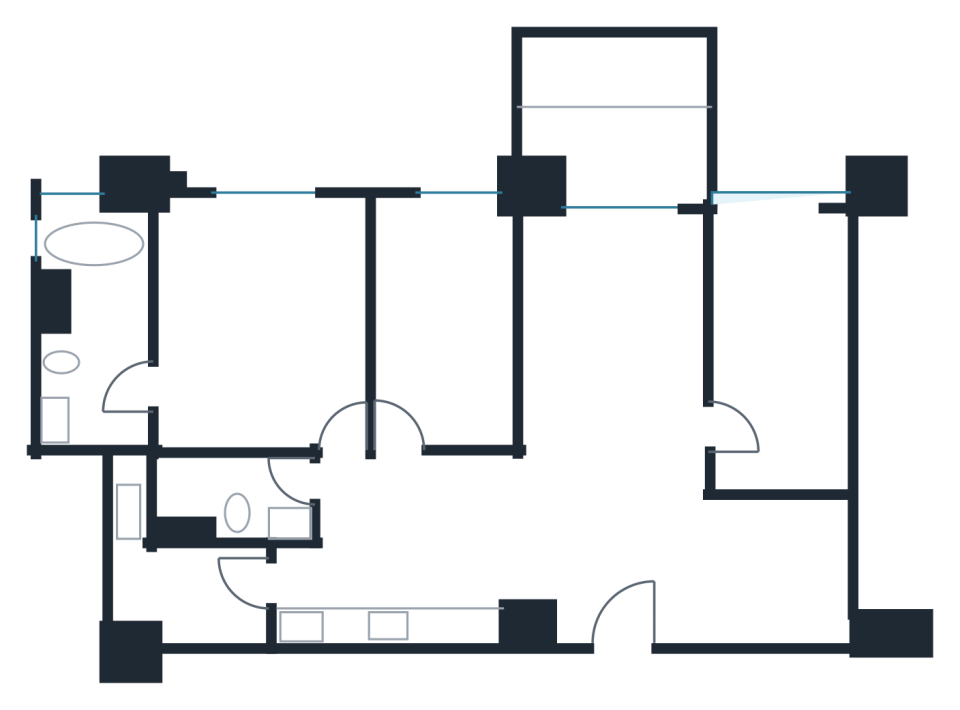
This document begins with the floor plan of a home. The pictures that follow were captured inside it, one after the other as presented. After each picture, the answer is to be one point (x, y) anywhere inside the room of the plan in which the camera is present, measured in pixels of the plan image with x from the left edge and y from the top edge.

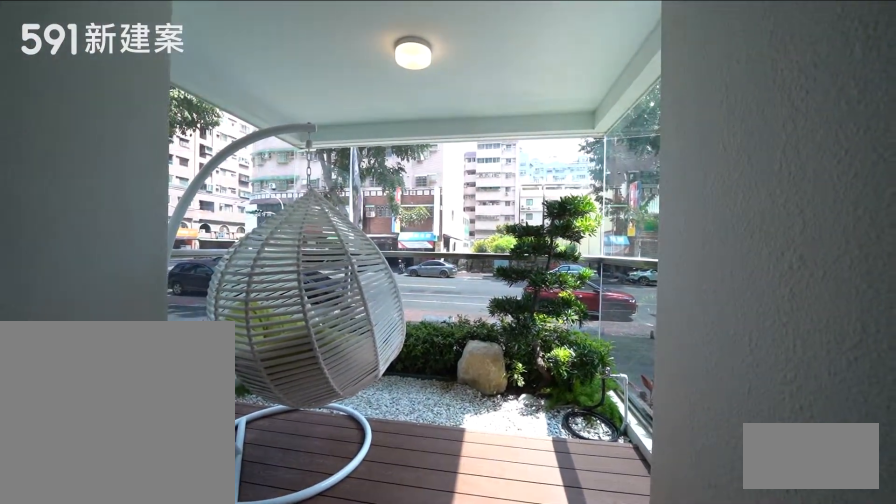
(617, 111)
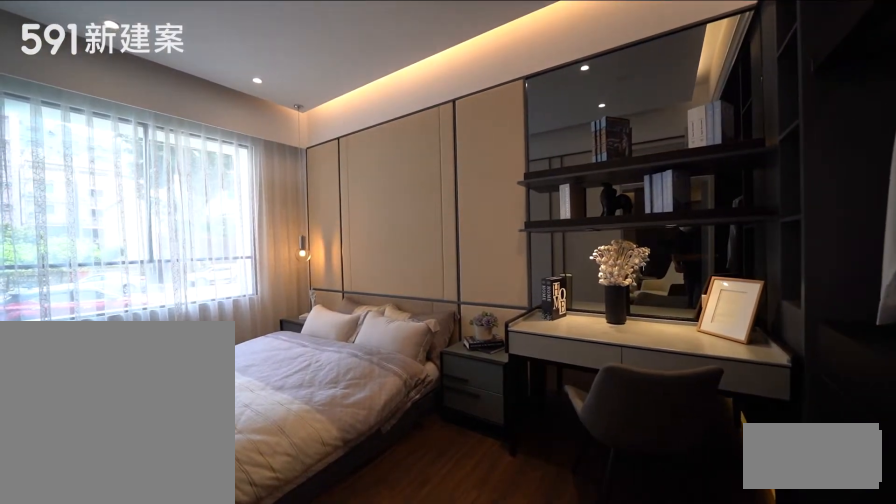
(785, 342)
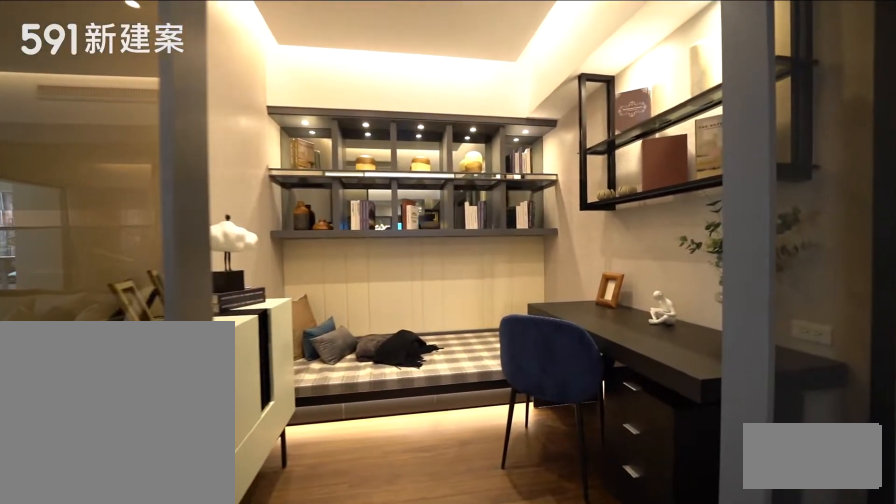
(784, 568)
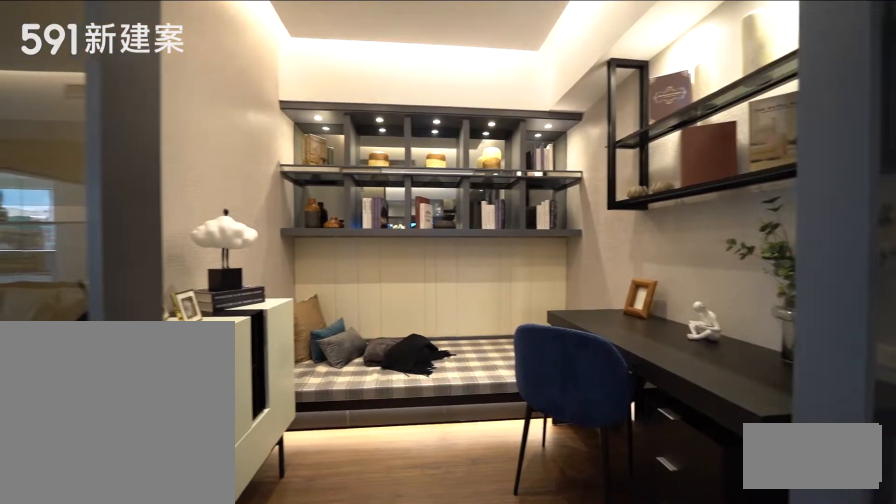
(784, 568)
